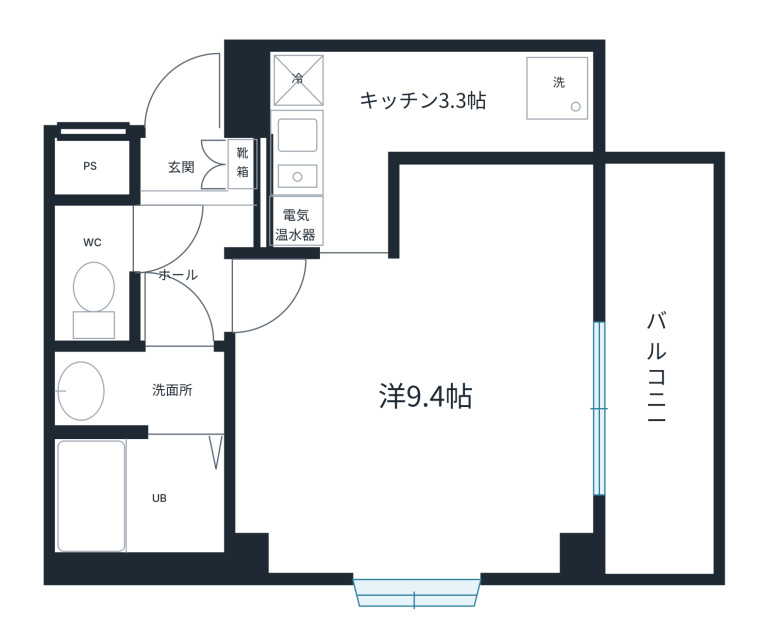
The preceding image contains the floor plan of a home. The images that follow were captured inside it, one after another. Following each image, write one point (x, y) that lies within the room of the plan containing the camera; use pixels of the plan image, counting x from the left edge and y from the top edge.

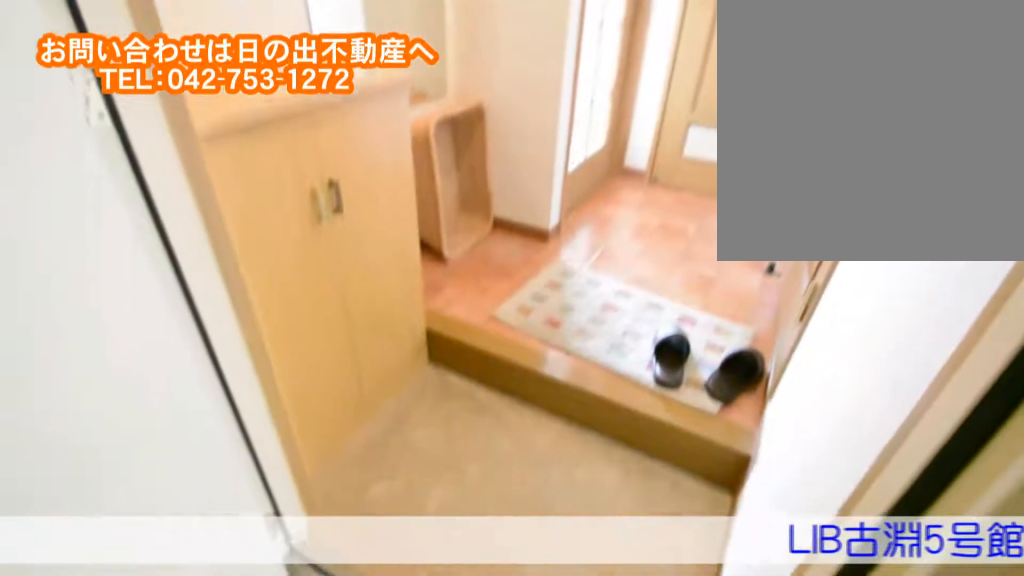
(191, 207)
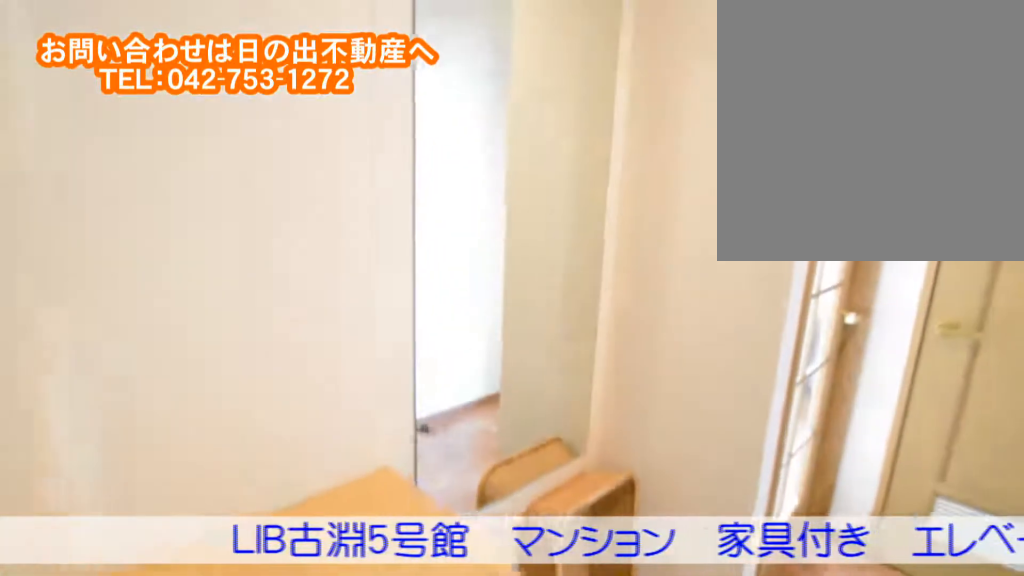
(191, 205)
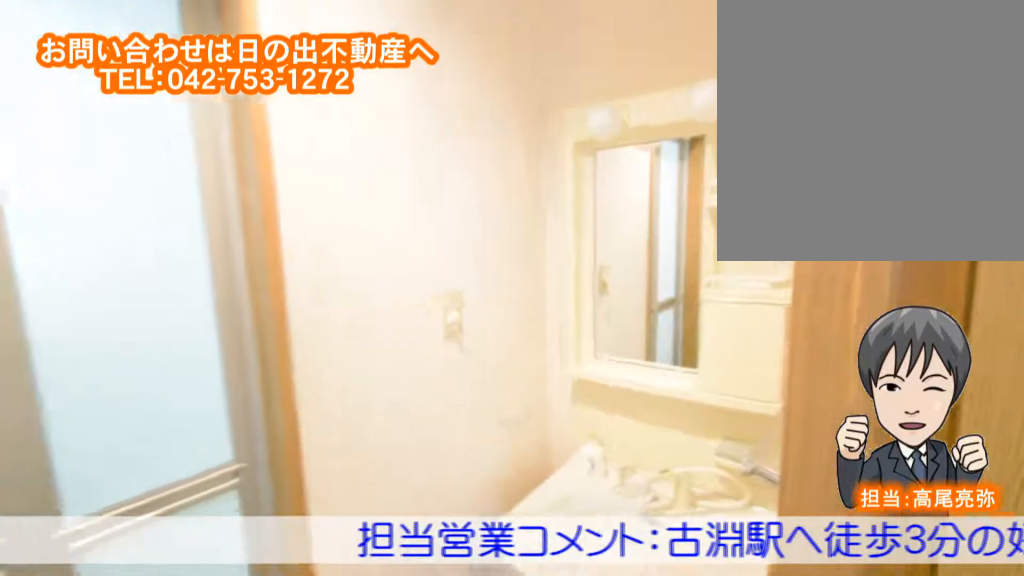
(132, 391)
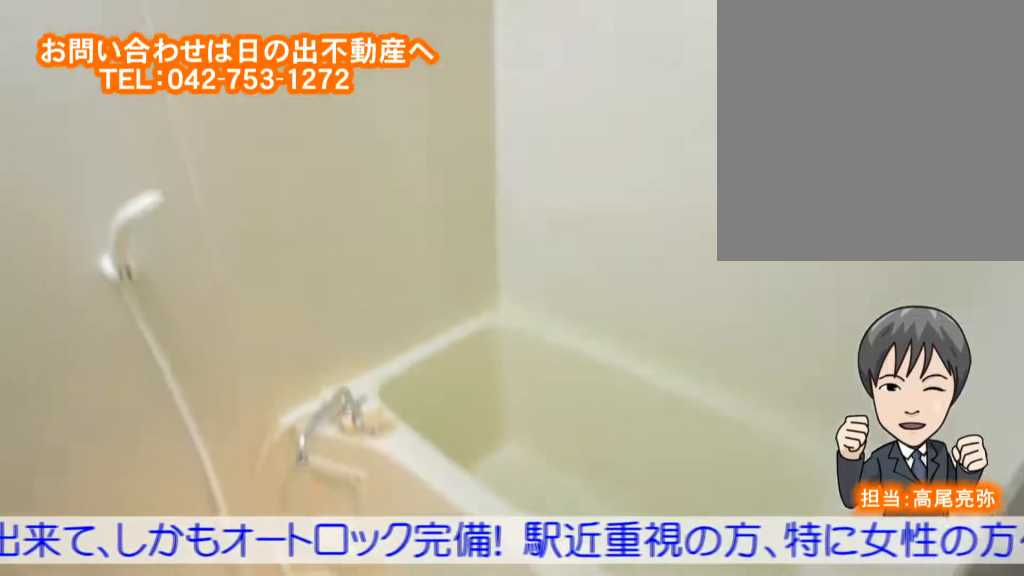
(126, 489)
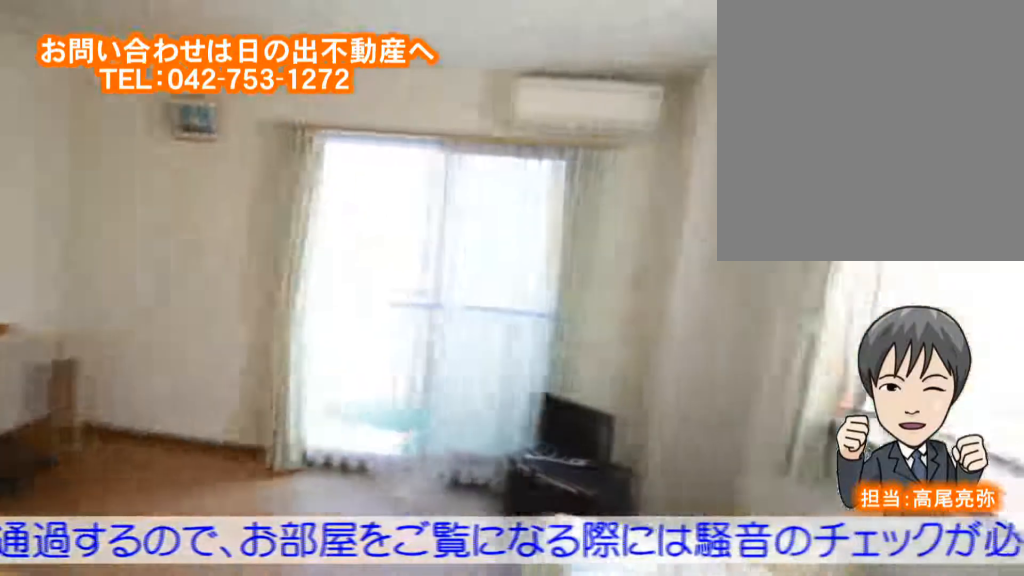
(434, 439)
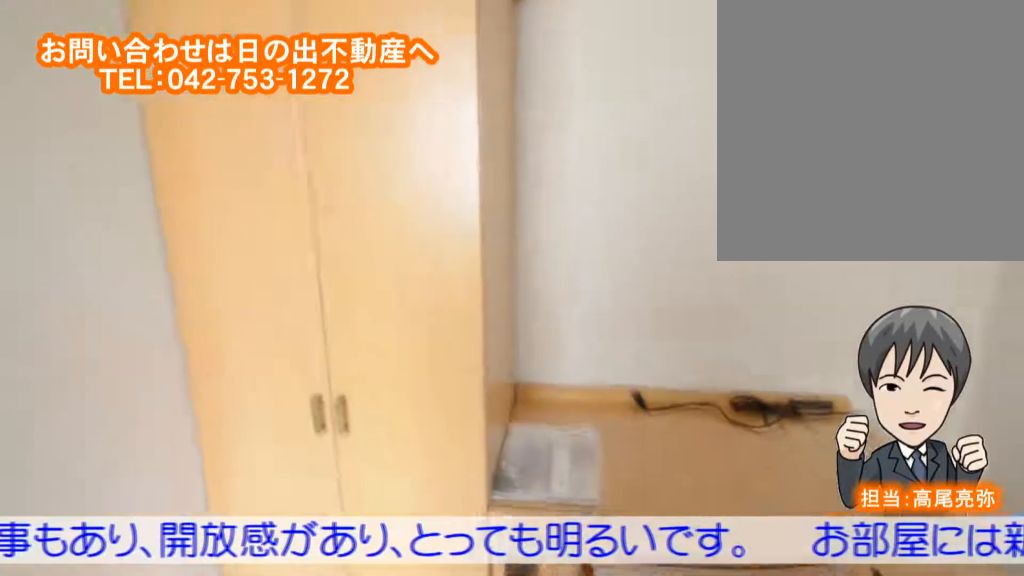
(435, 441)
